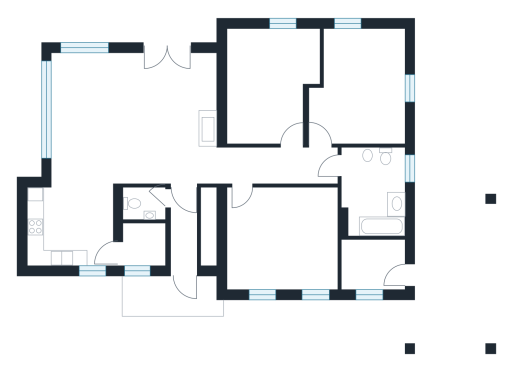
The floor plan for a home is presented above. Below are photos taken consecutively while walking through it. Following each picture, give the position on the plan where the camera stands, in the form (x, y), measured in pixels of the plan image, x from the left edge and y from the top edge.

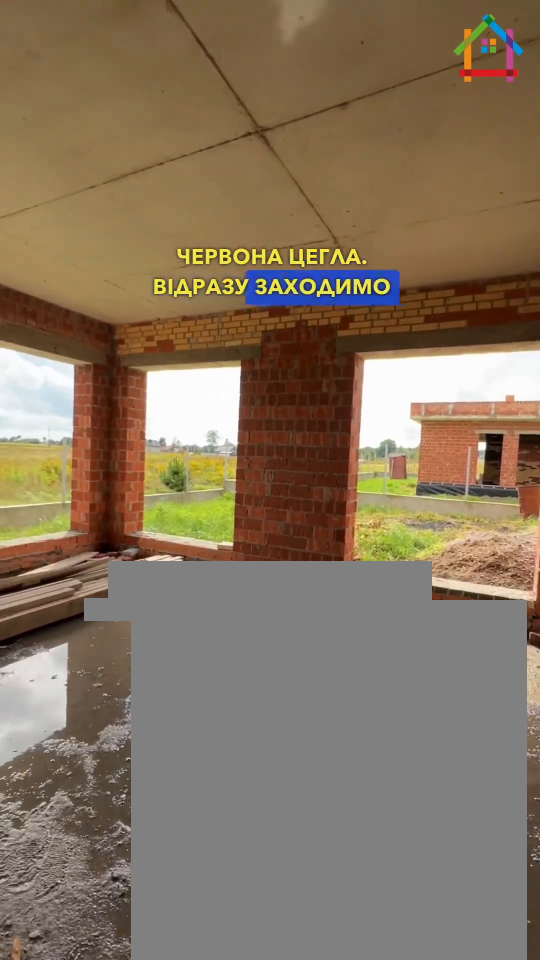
(165, 124)
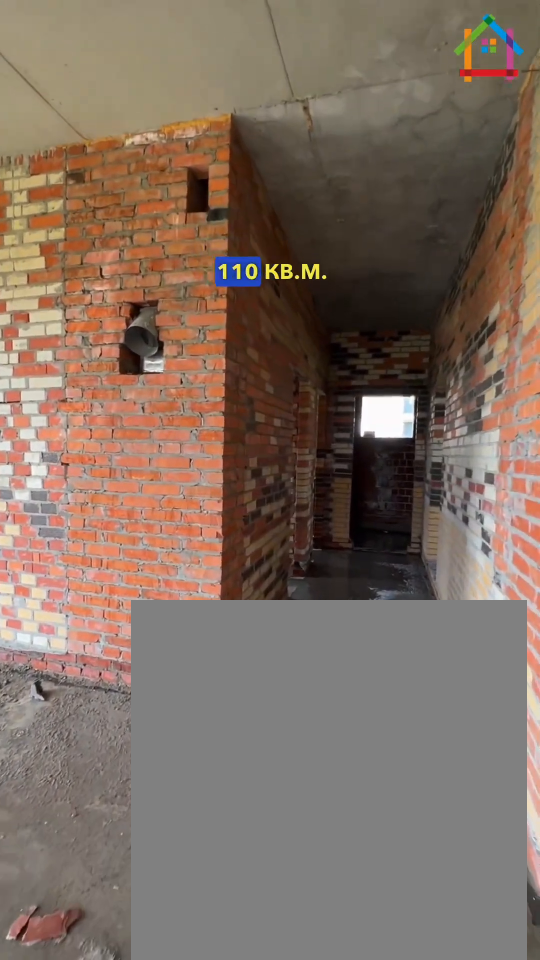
(180, 159)
